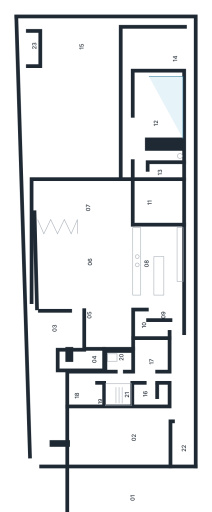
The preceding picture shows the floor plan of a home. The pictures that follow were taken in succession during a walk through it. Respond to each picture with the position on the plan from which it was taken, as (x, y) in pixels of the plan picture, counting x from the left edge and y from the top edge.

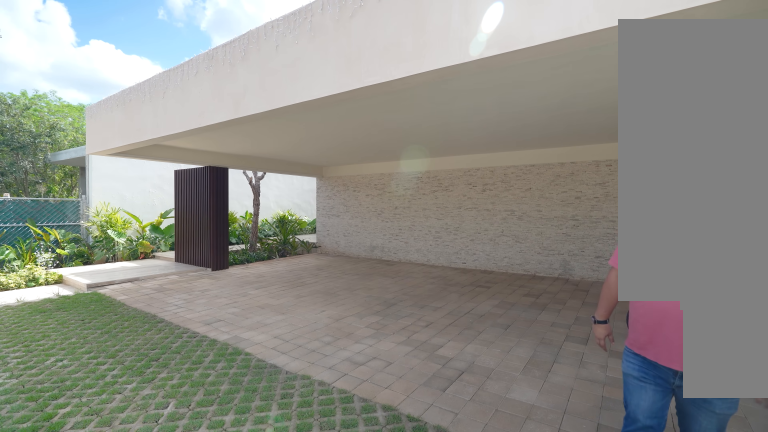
(143, 472)
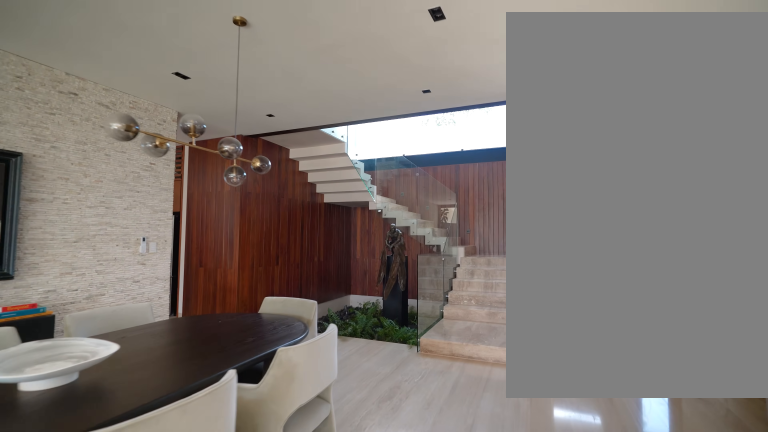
(110, 233)
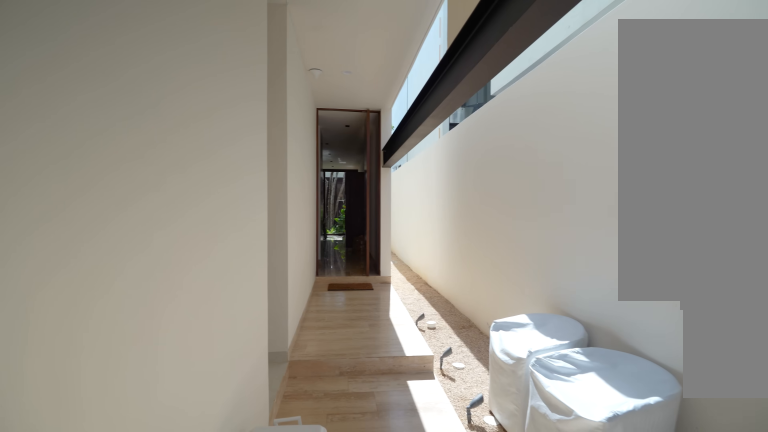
(177, 414)
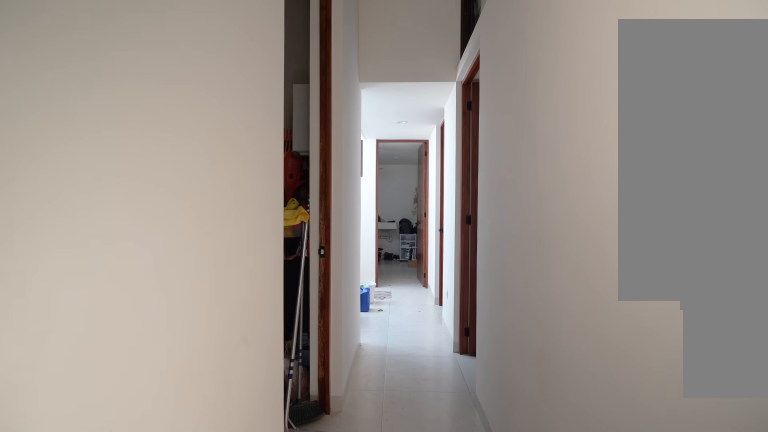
(172, 377)
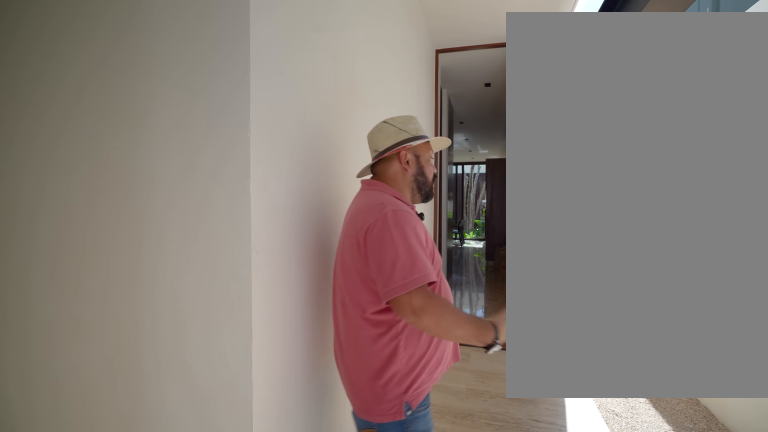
(176, 375)
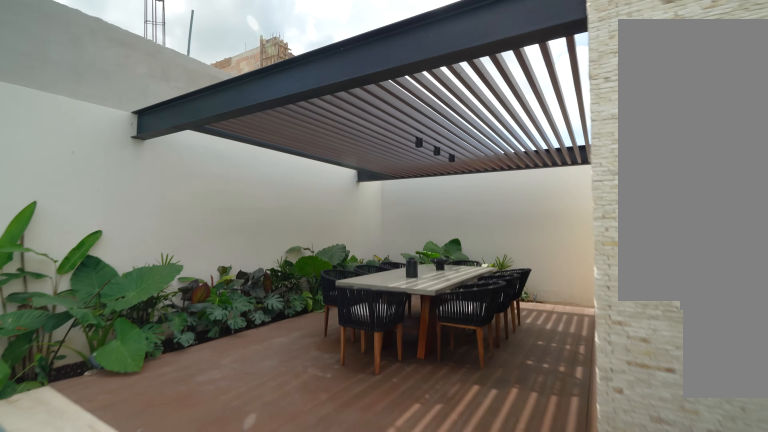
(95, 73)
